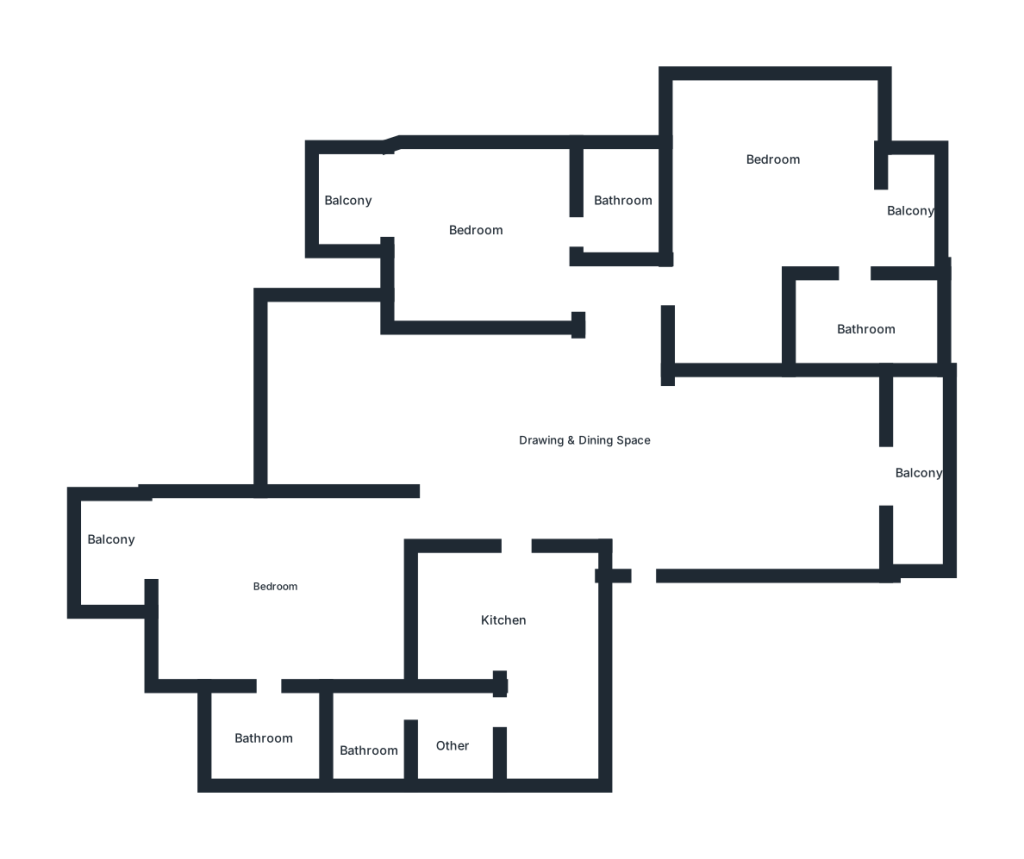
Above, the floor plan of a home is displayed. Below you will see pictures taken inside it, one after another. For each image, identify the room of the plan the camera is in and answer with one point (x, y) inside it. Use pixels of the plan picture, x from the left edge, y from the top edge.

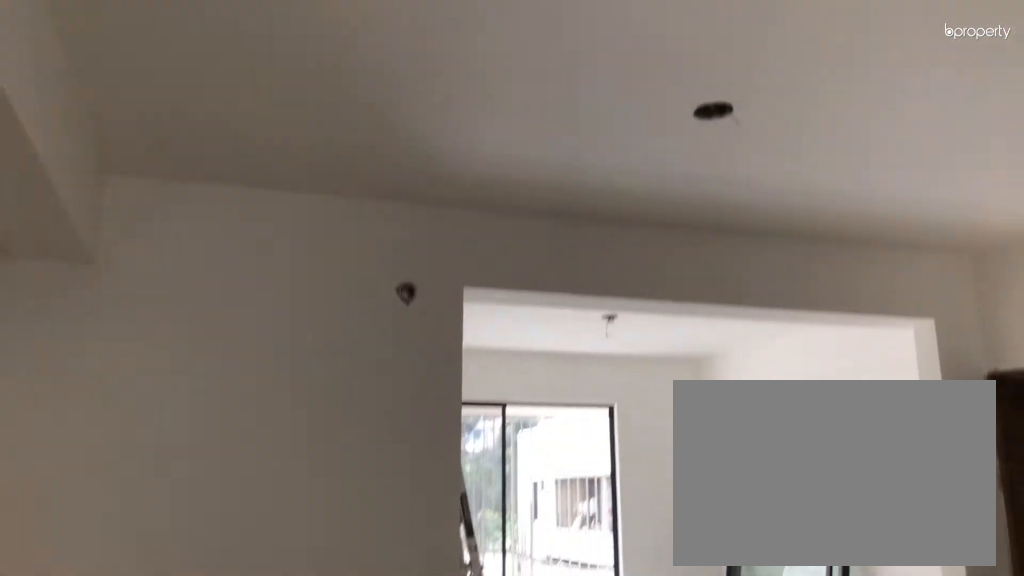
(498, 450)
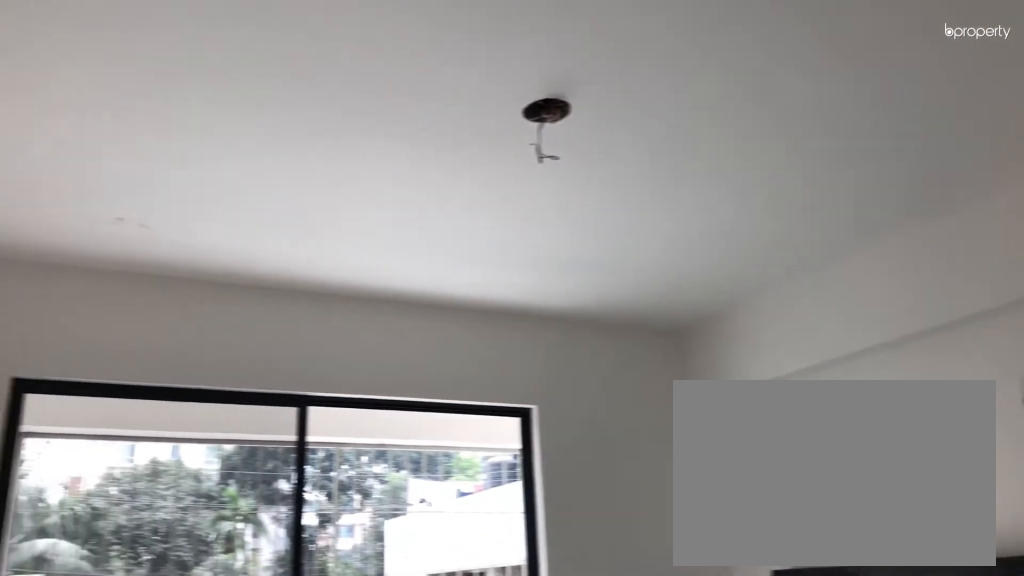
(766, 456)
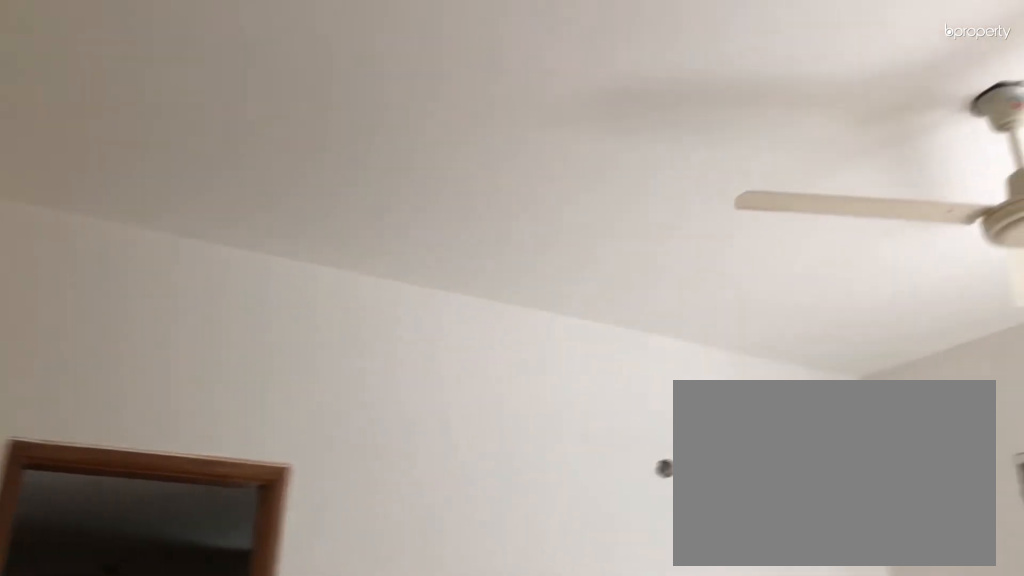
(262, 580)
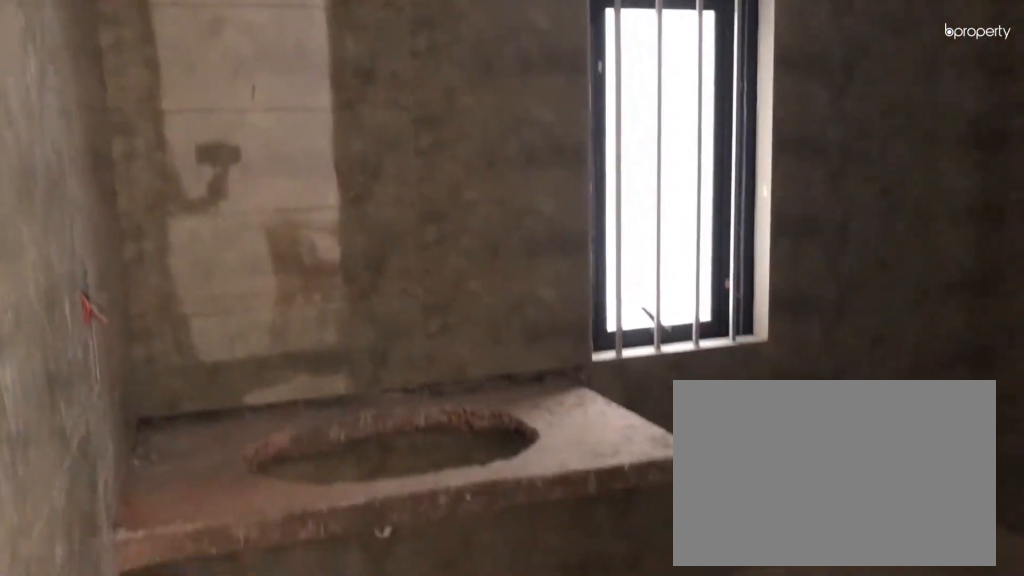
(282, 728)
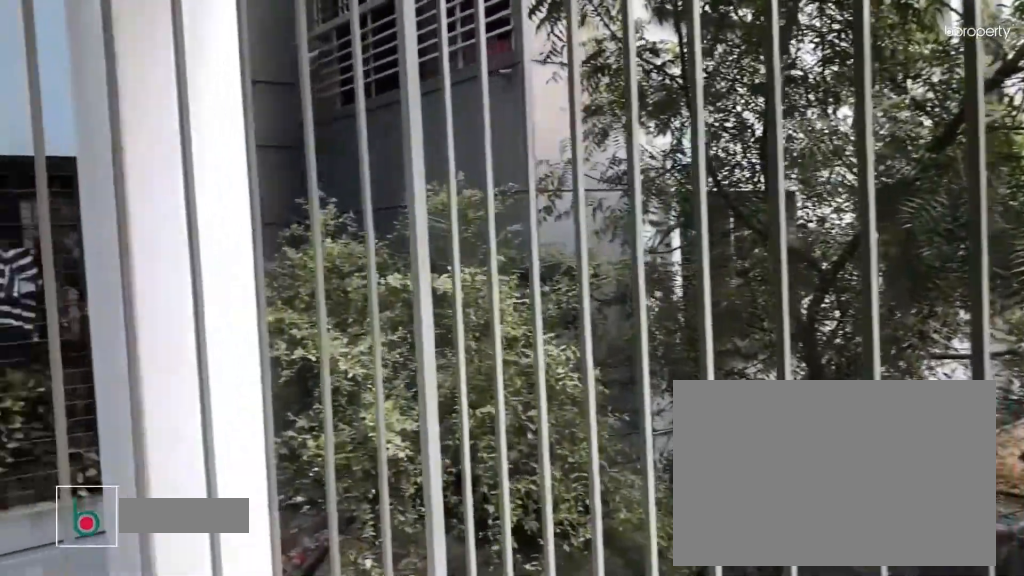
(906, 213)
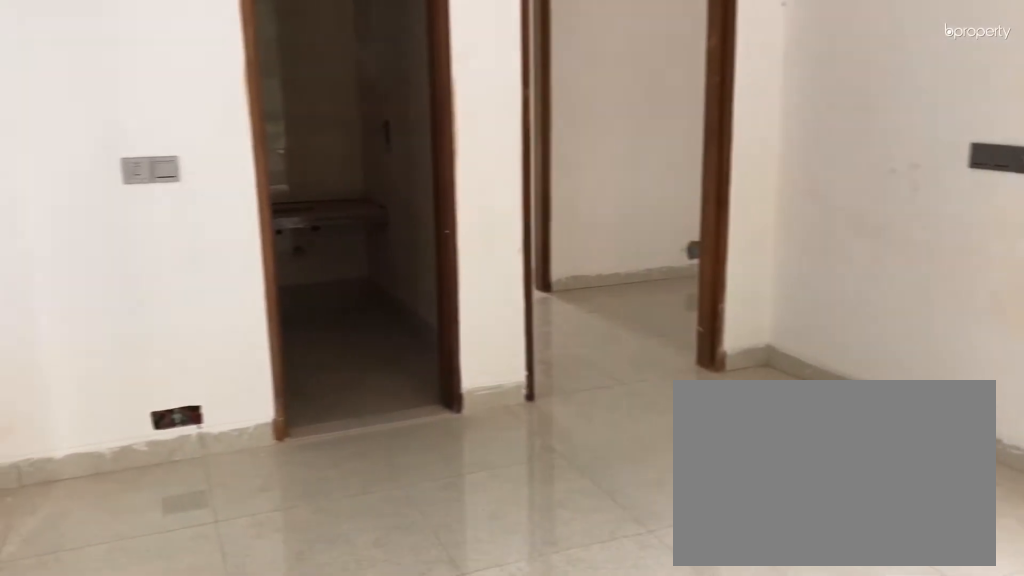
(506, 236)
